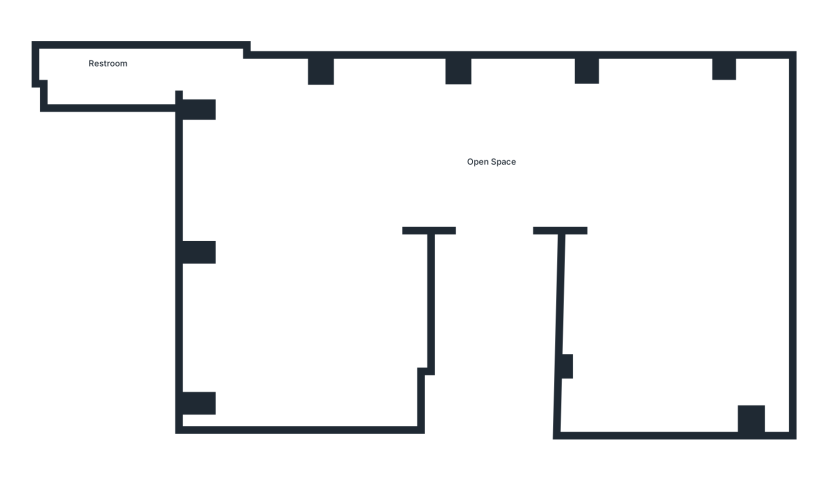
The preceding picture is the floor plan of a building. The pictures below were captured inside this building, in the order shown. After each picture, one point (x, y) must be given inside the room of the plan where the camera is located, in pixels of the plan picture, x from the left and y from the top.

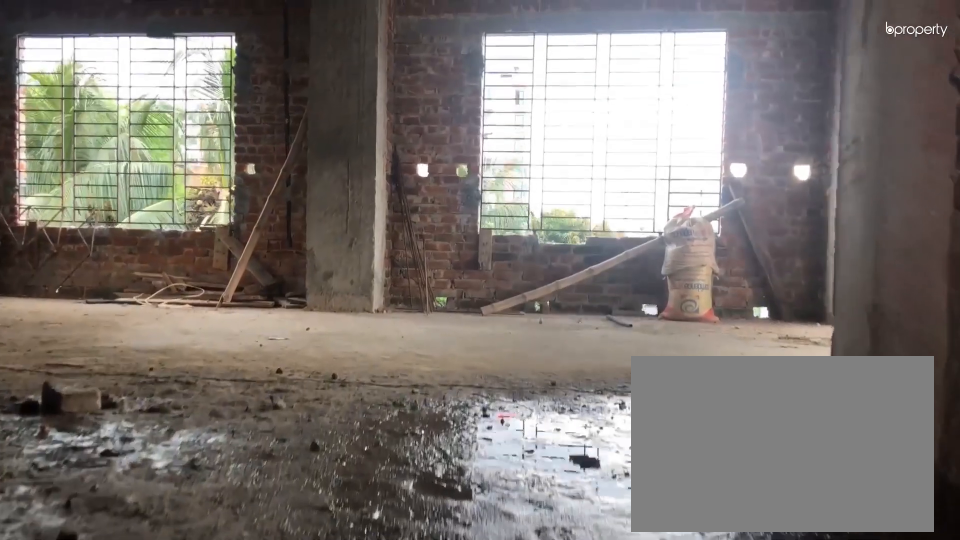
(499, 206)
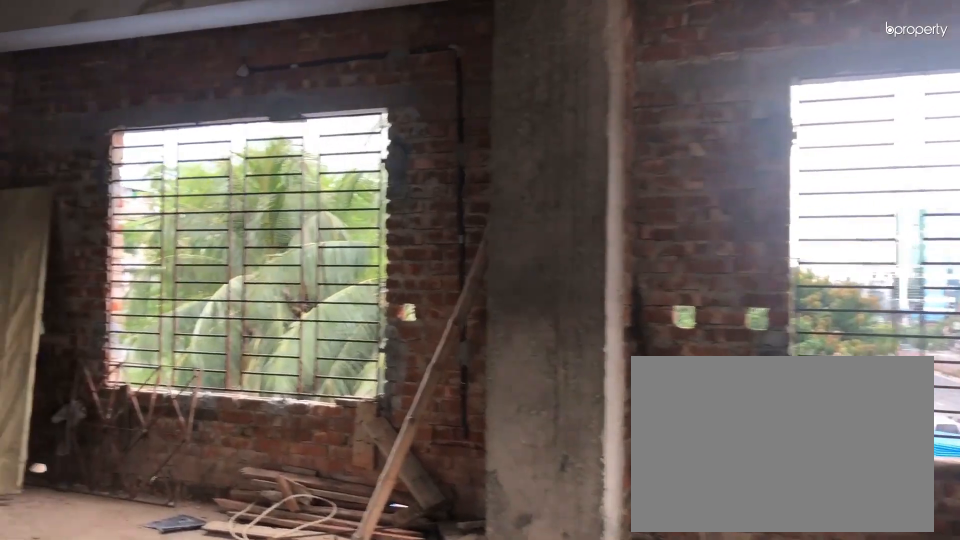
(437, 144)
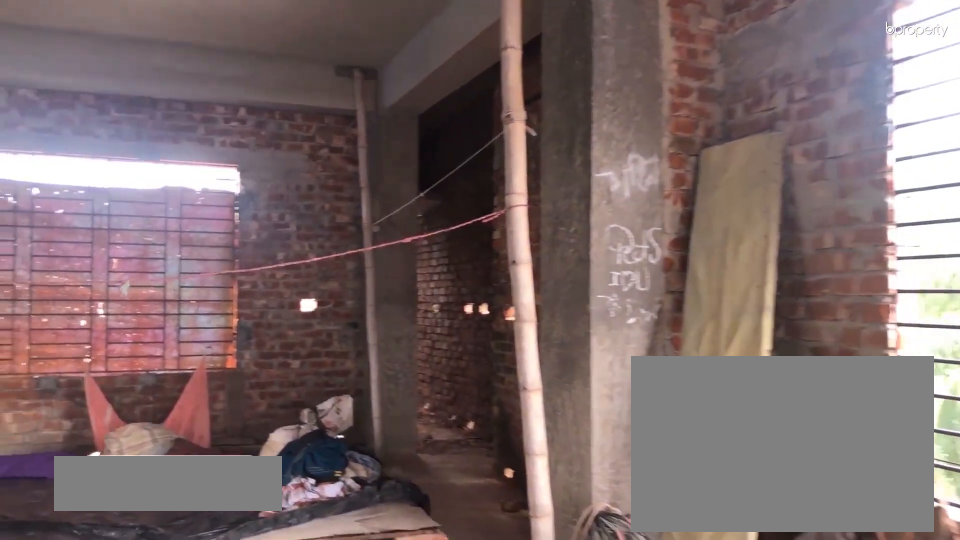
(393, 153)
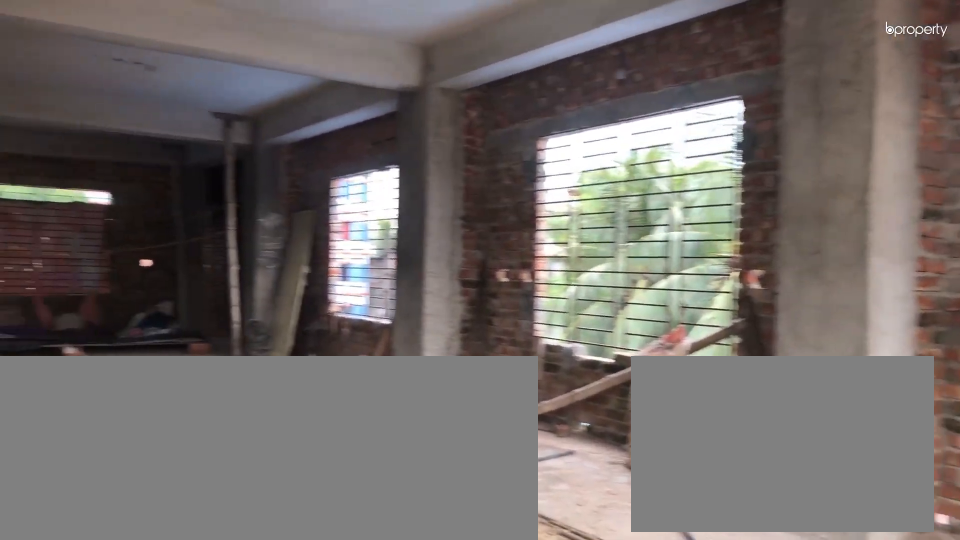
(659, 159)
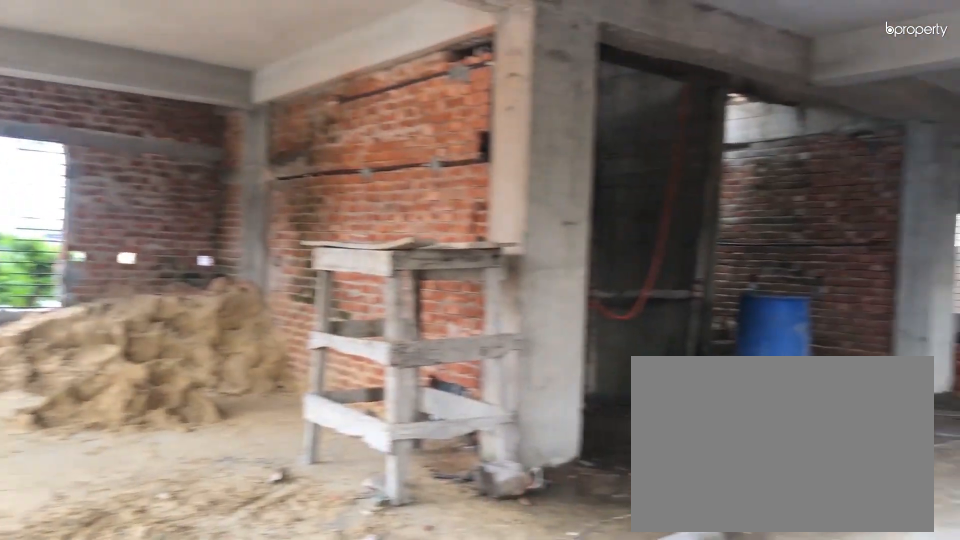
(576, 147)
